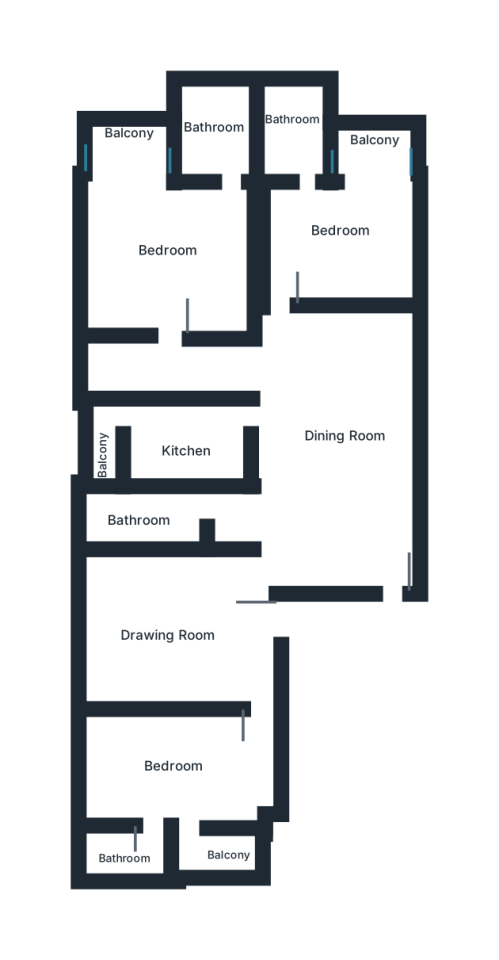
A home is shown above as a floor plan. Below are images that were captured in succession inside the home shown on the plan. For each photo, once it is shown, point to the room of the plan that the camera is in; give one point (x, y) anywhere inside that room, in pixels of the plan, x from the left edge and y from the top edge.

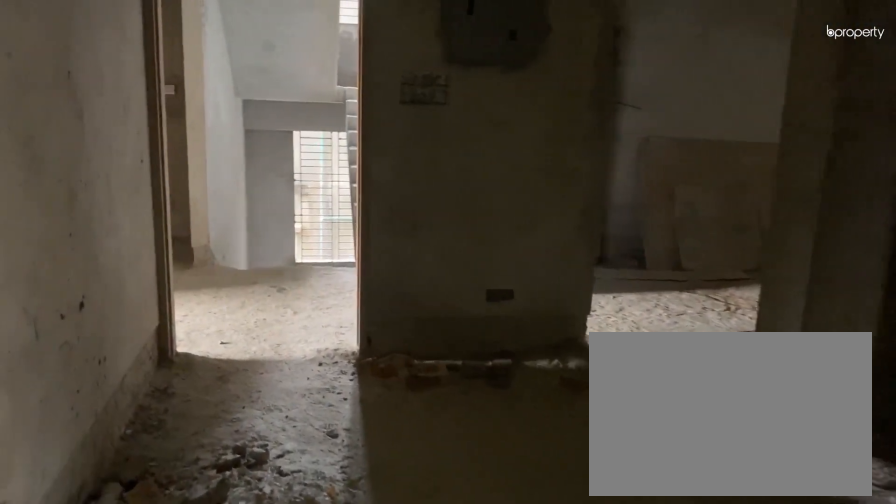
(344, 435)
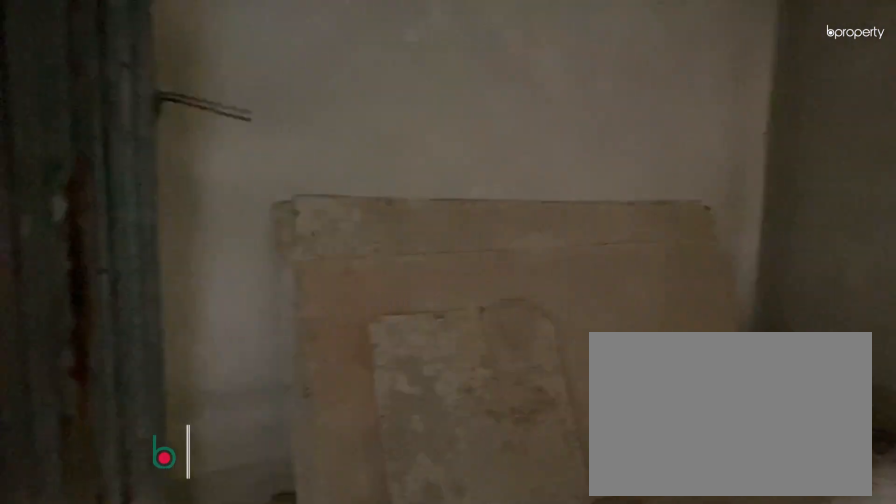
(161, 629)
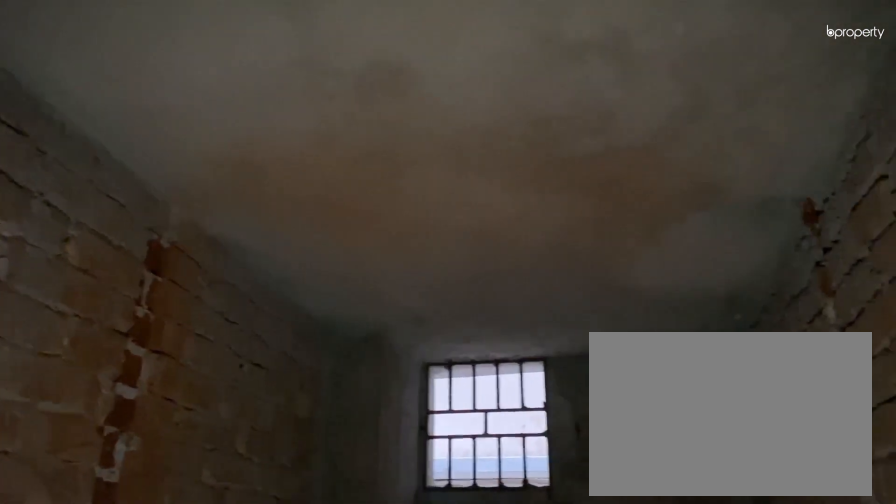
(142, 517)
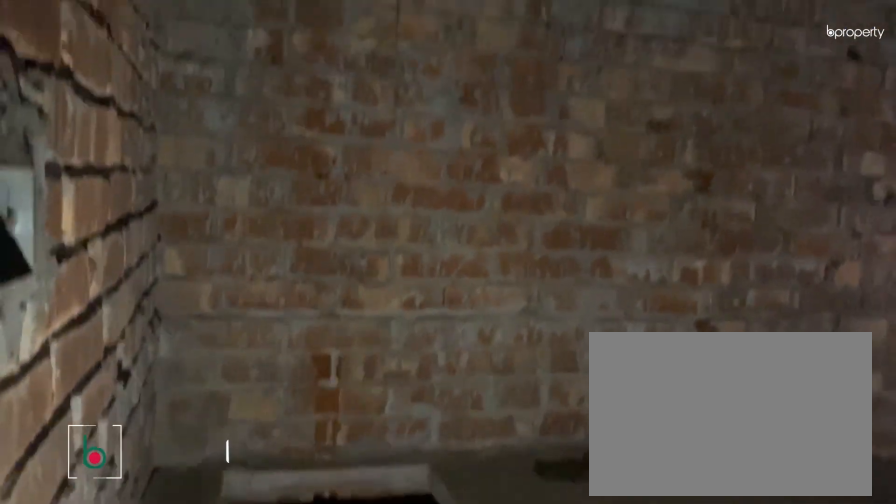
(193, 447)
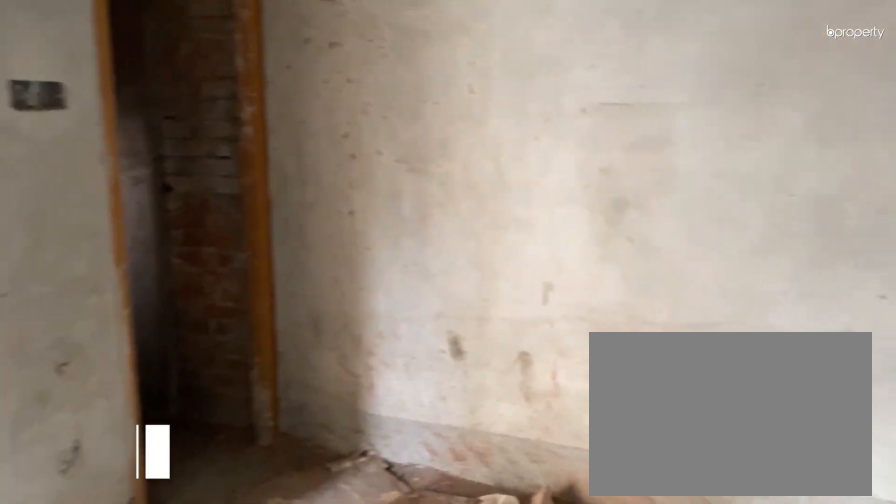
(161, 258)
